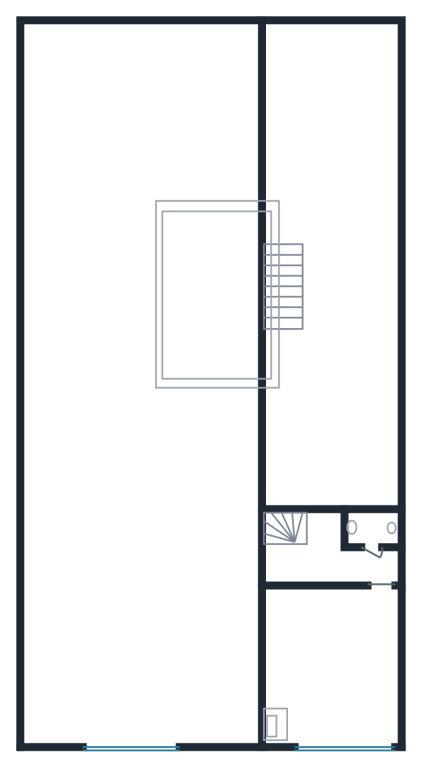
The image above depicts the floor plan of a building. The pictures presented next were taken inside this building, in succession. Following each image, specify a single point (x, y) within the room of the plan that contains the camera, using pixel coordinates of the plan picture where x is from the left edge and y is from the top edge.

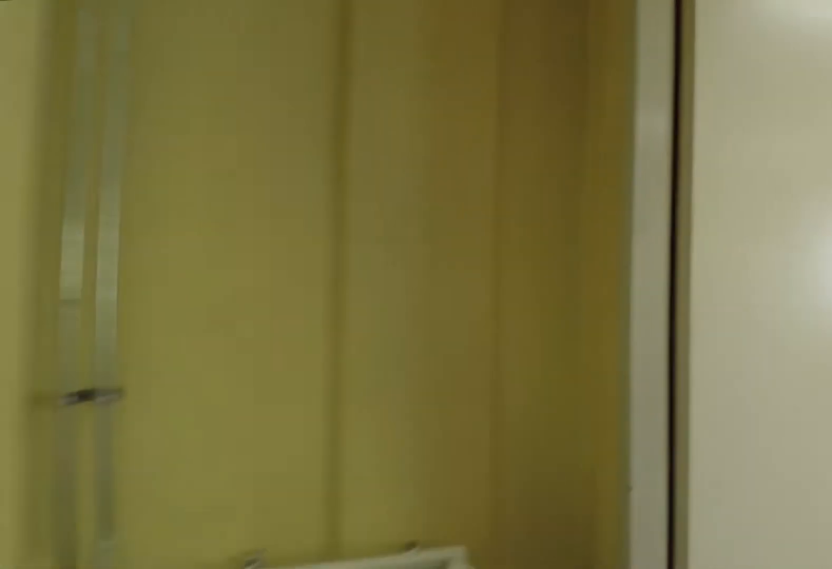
(326, 556)
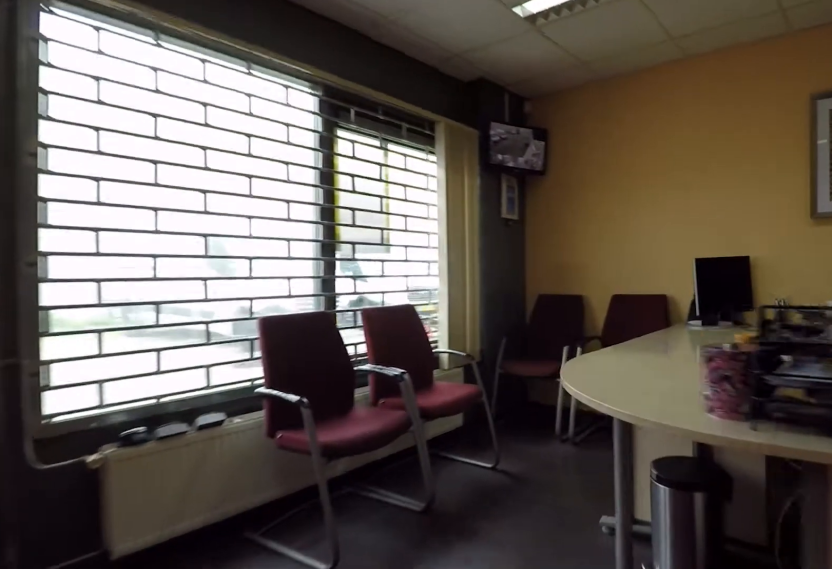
(332, 663)
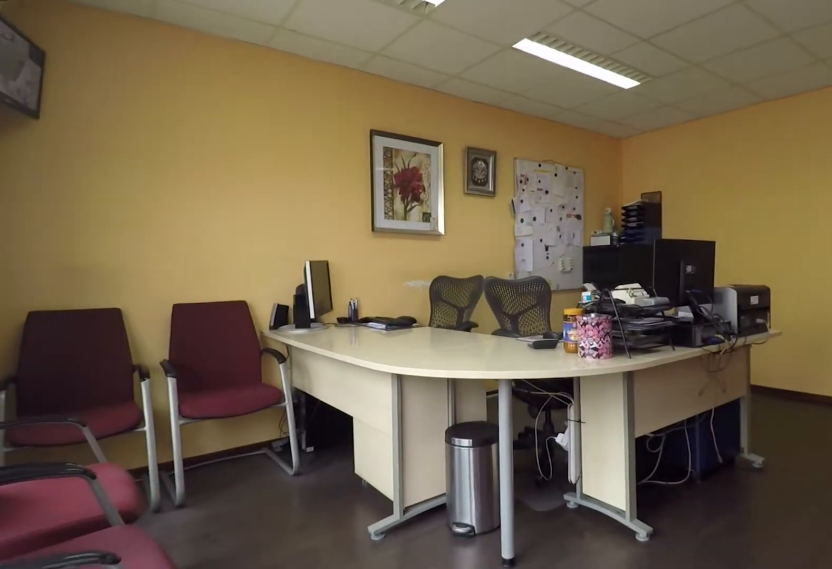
(332, 663)
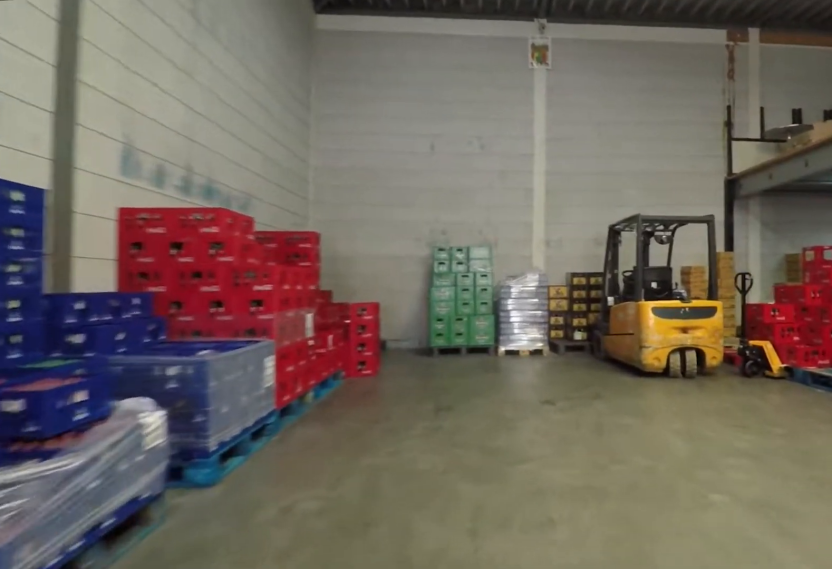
(31, 483)
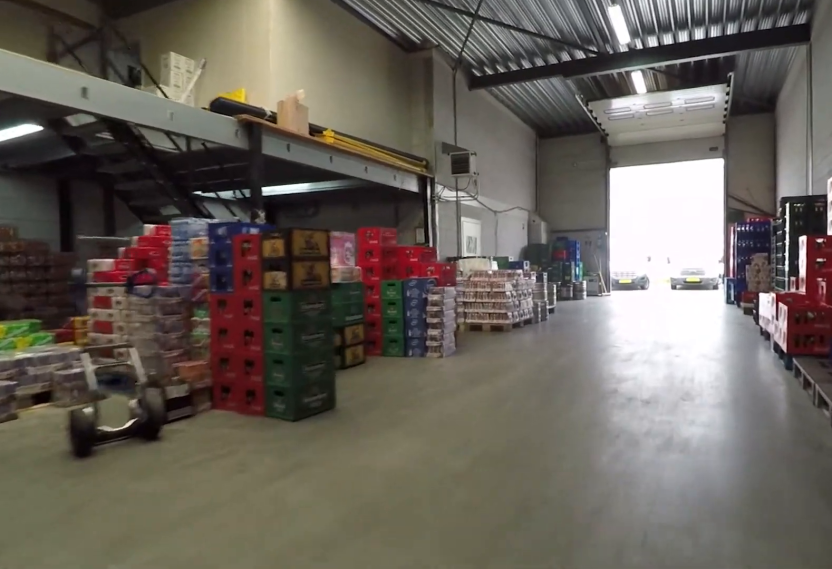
(34, 652)
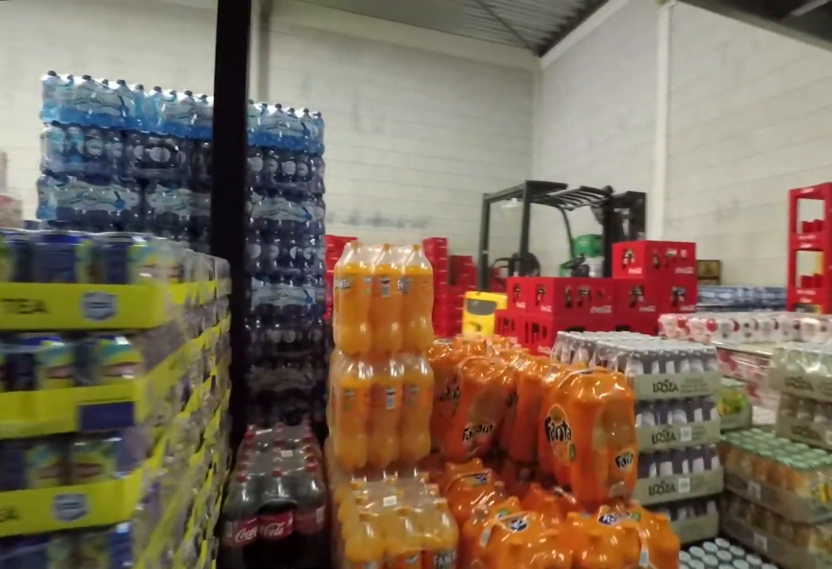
(332, 264)
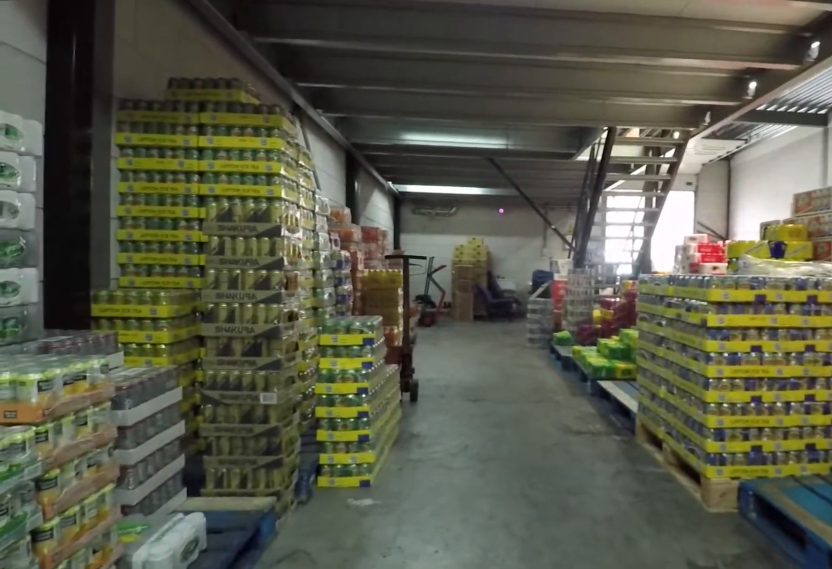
(332, 264)
